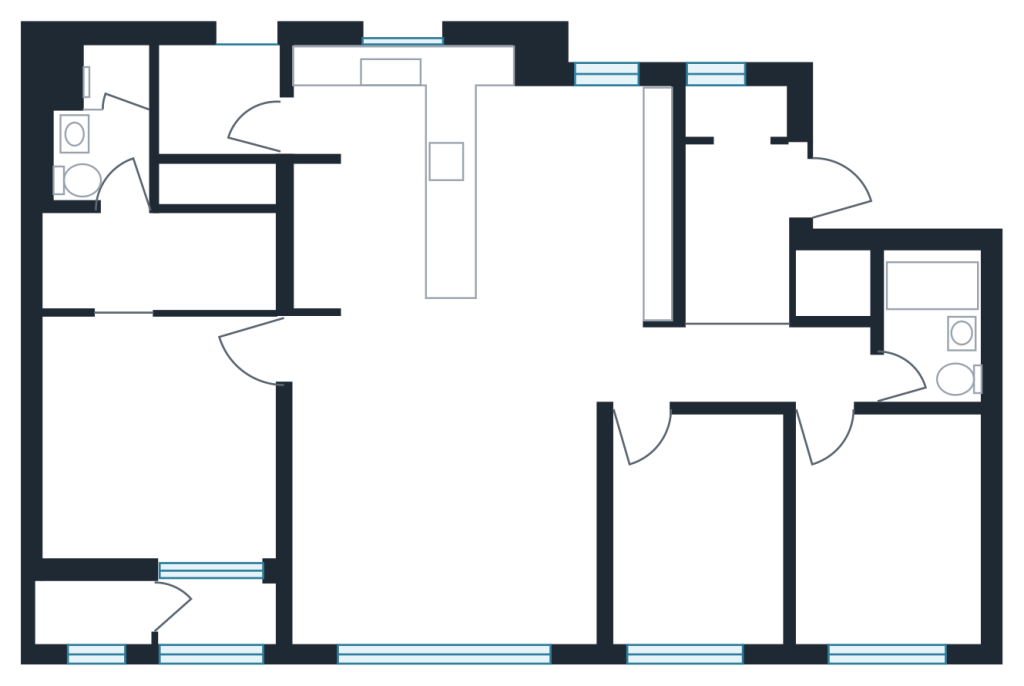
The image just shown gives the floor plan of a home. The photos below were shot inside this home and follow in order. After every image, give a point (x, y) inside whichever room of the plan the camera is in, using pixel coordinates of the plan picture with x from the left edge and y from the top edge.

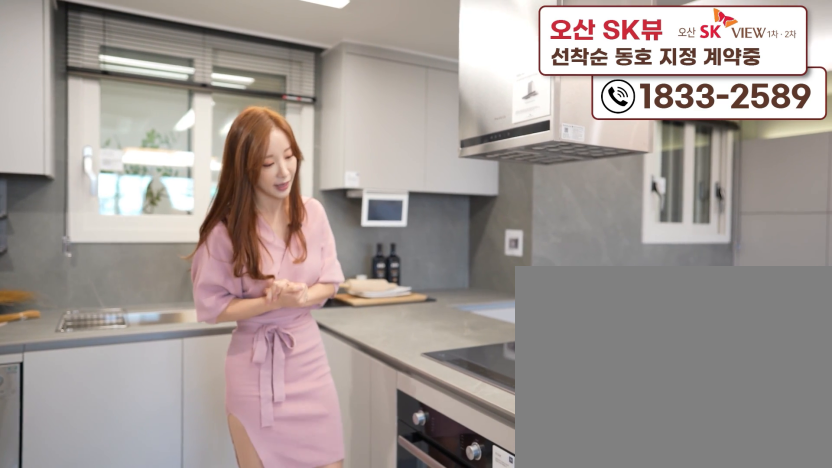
(408, 324)
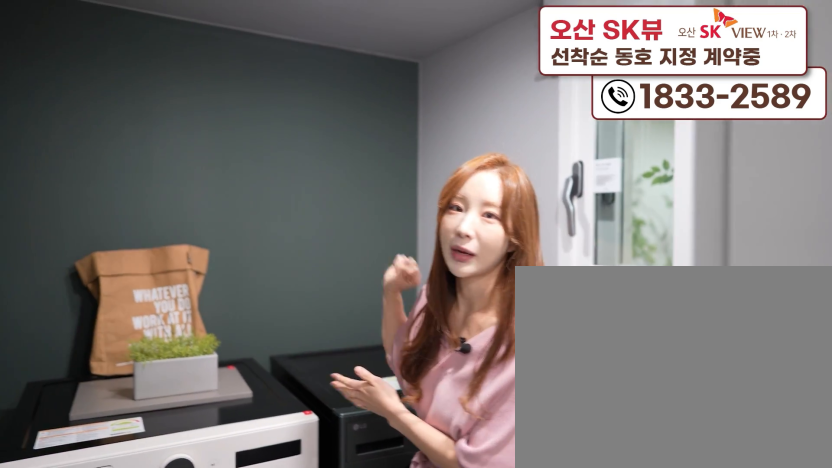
(232, 116)
